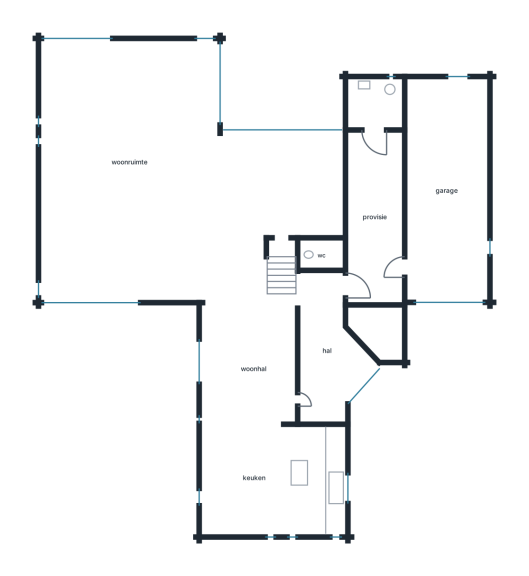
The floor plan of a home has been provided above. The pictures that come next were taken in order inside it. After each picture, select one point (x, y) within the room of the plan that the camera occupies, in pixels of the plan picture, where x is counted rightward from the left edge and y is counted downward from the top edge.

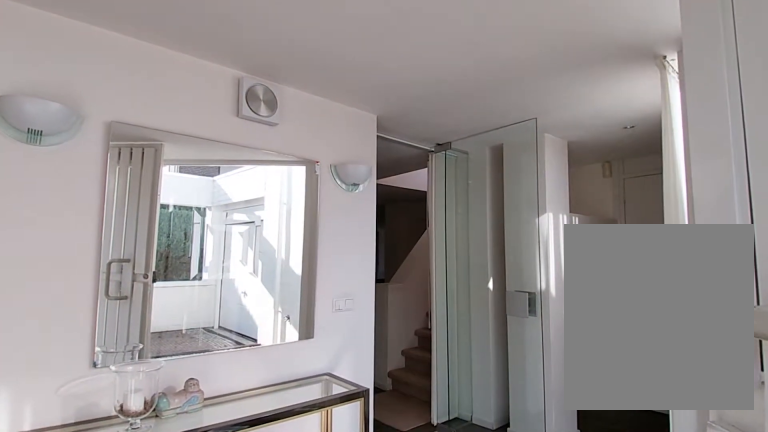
(327, 350)
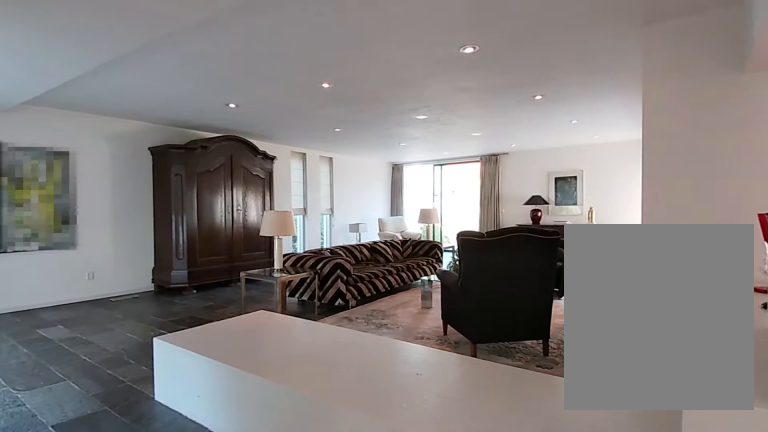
(127, 169)
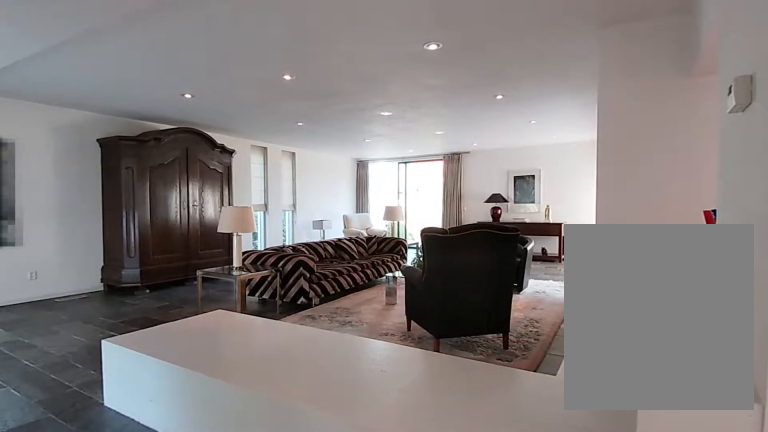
(127, 169)
